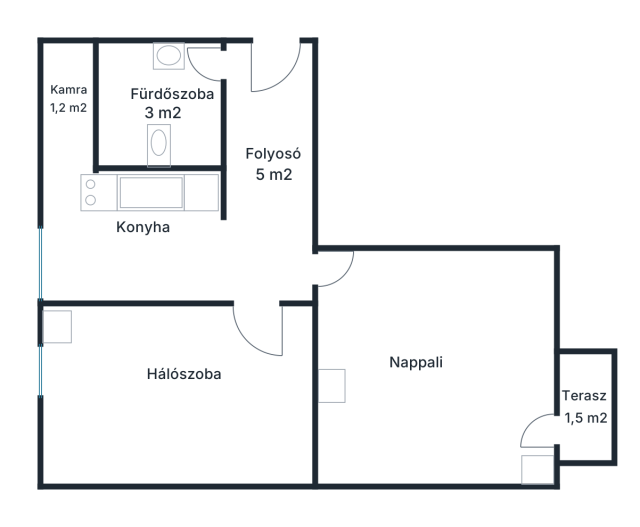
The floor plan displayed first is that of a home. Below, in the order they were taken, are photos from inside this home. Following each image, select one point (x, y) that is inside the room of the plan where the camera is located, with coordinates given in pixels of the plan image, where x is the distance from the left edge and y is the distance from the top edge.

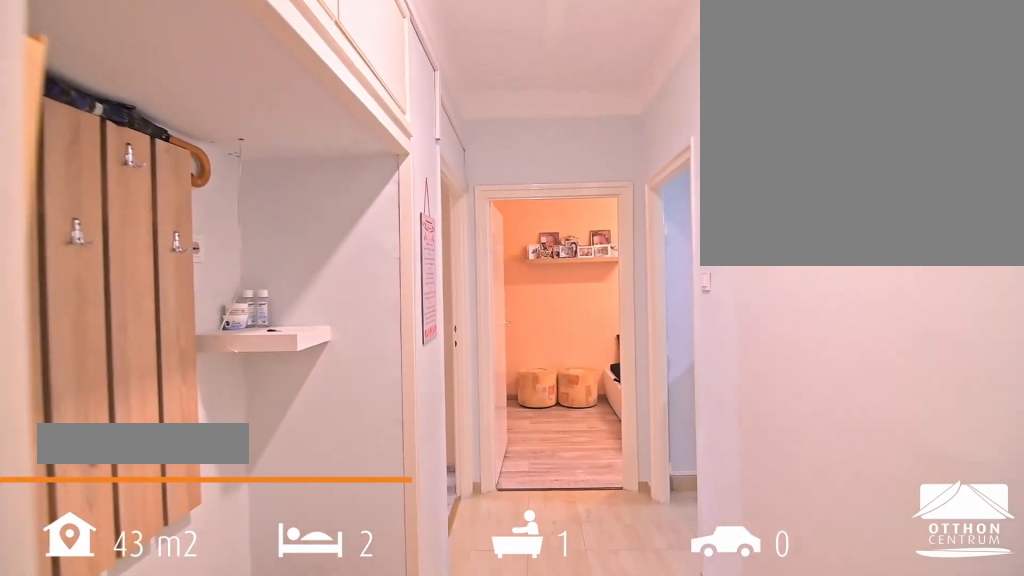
(269, 165)
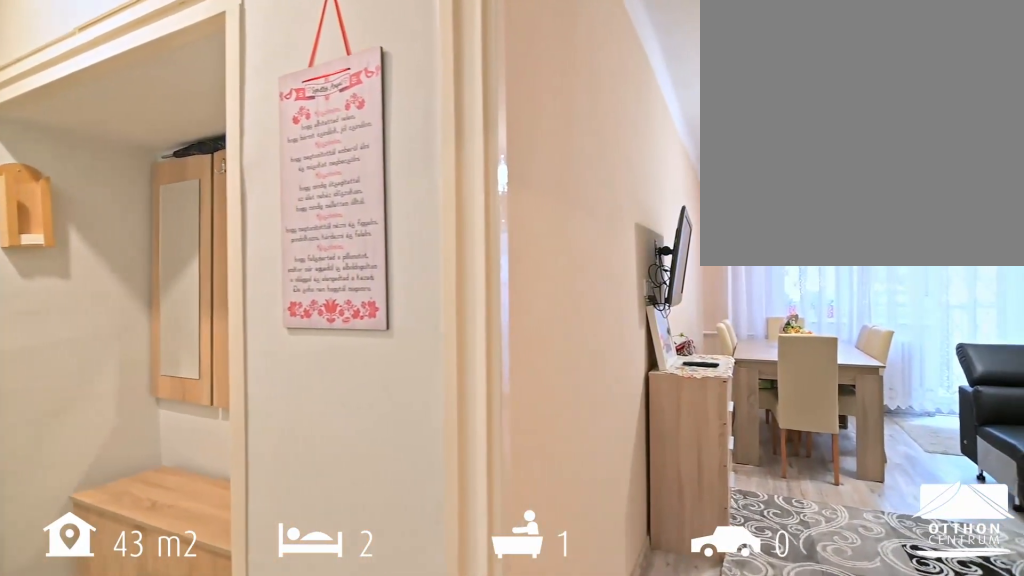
(269, 165)
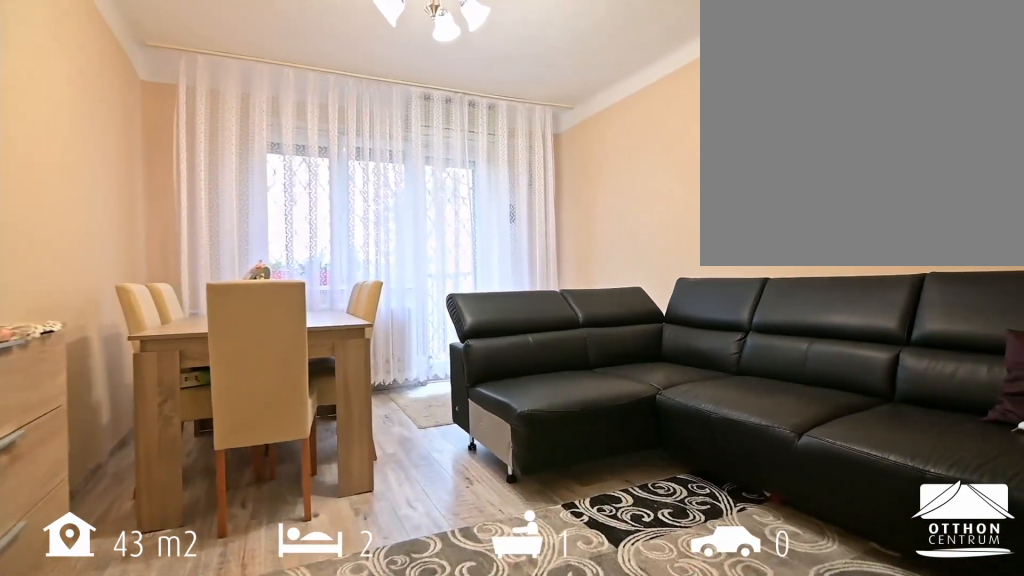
(435, 373)
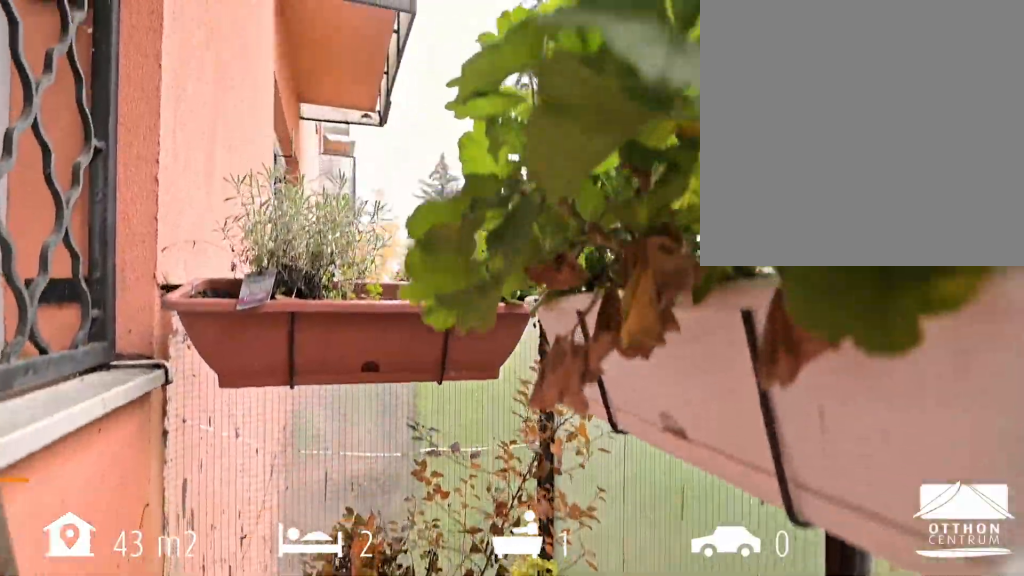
(585, 406)
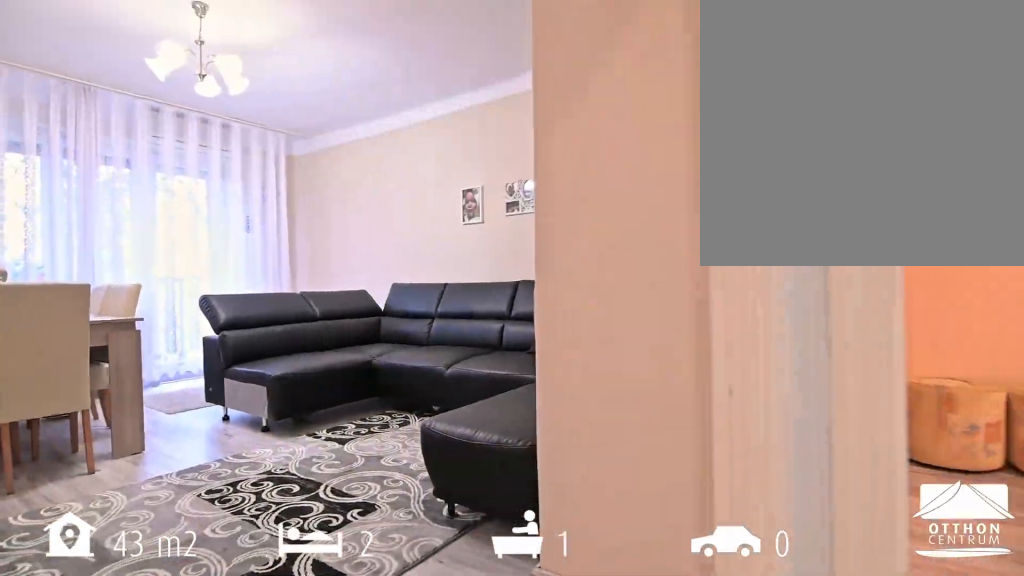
(268, 273)
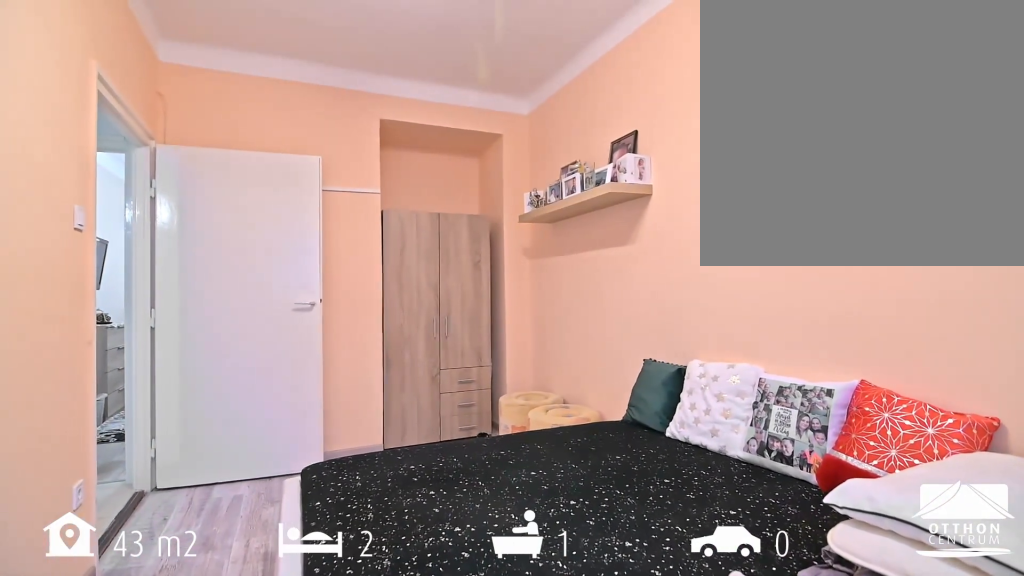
(170, 395)
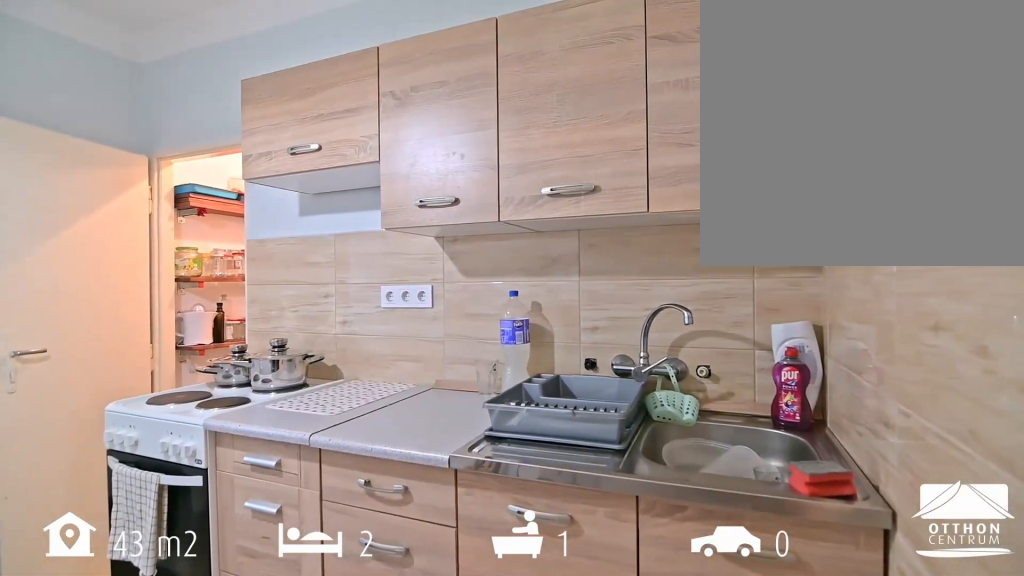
(152, 250)
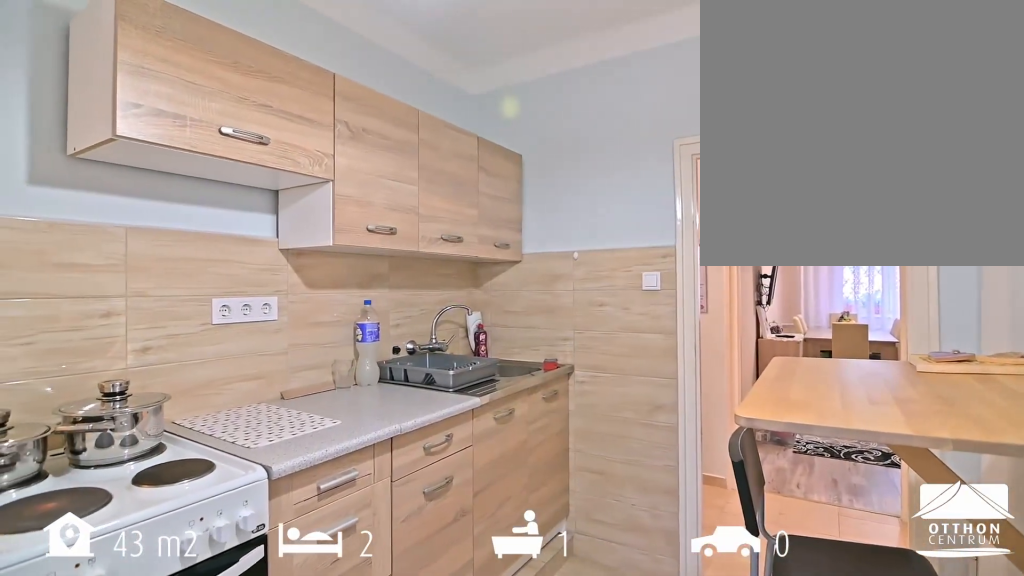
(152, 250)
